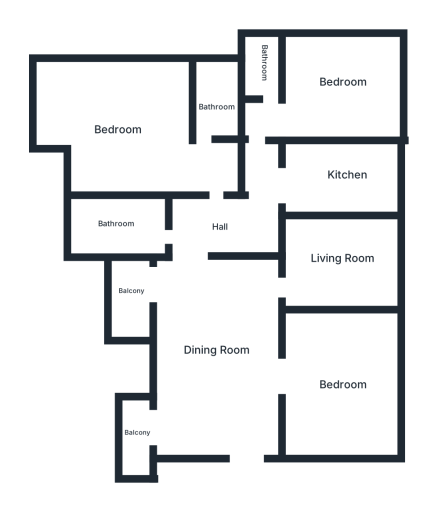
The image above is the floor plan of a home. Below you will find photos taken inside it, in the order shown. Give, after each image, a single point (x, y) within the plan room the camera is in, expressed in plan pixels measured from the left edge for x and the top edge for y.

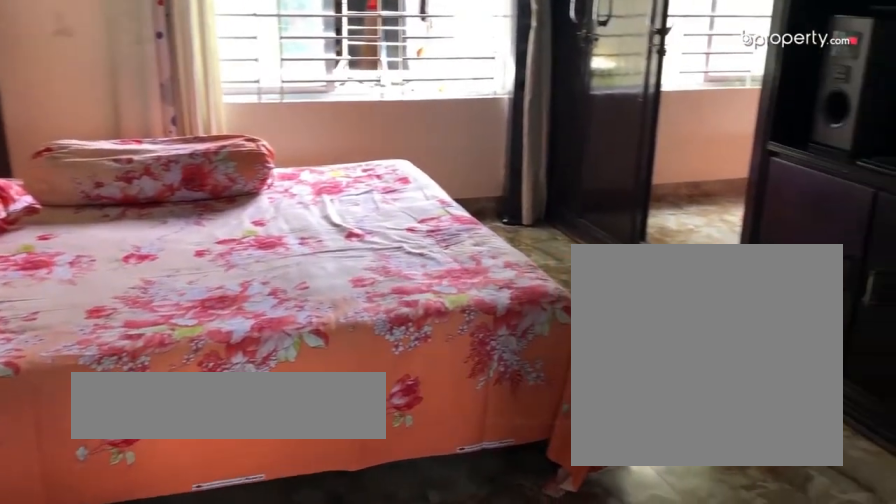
(353, 386)
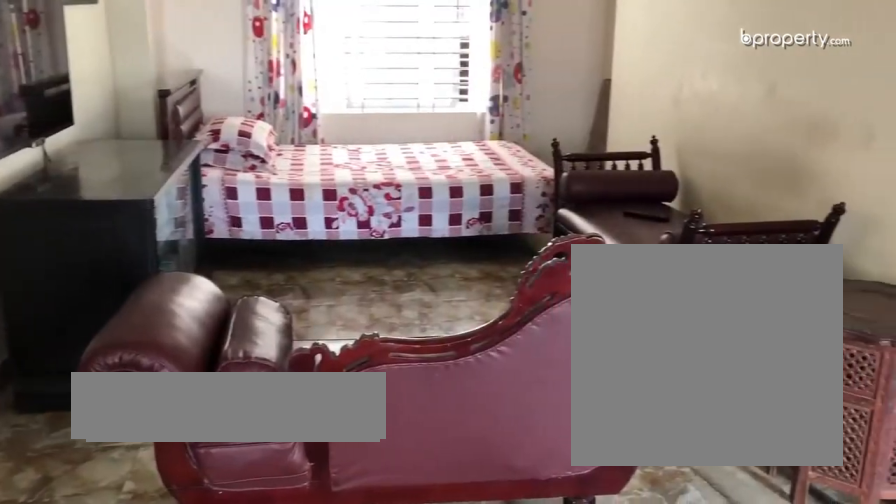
(339, 259)
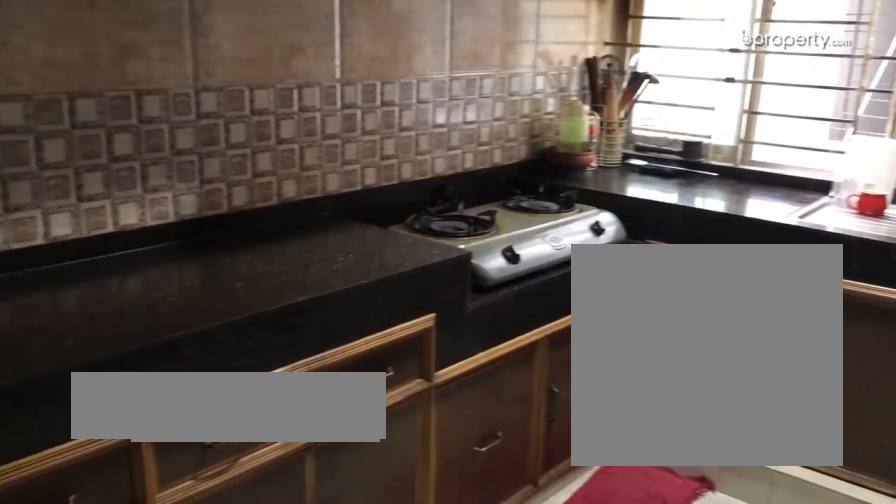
(349, 175)
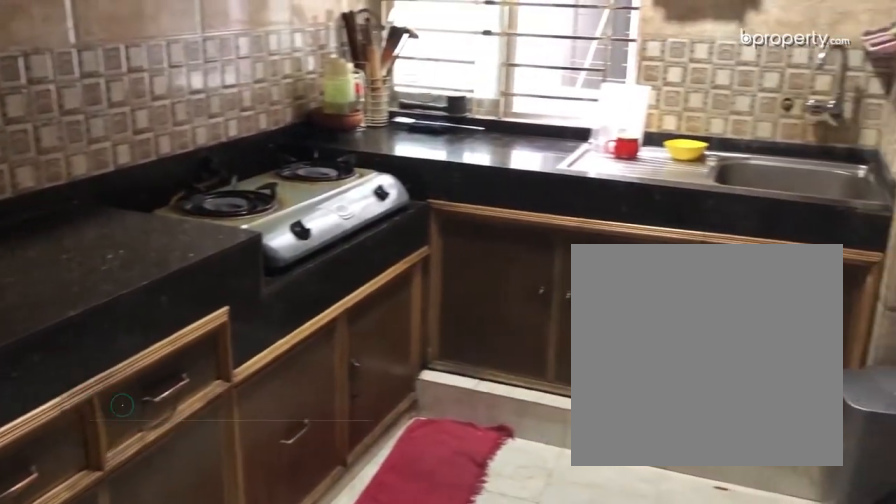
(349, 155)
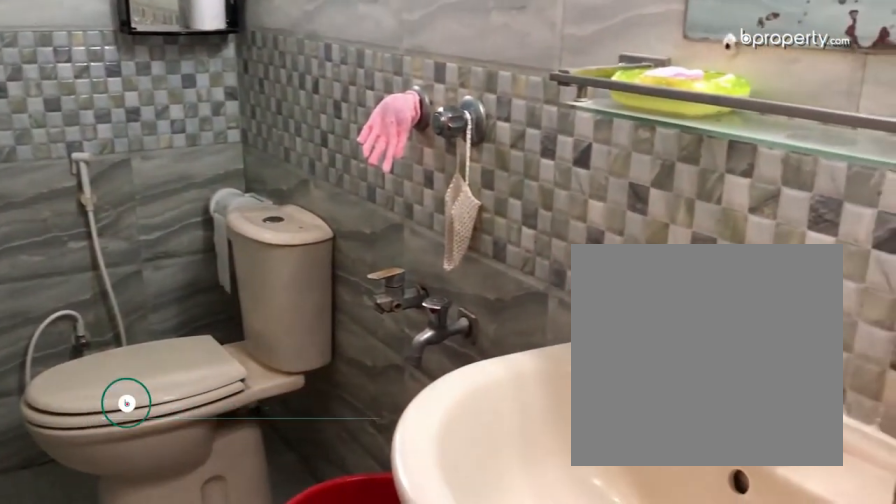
(260, 75)
